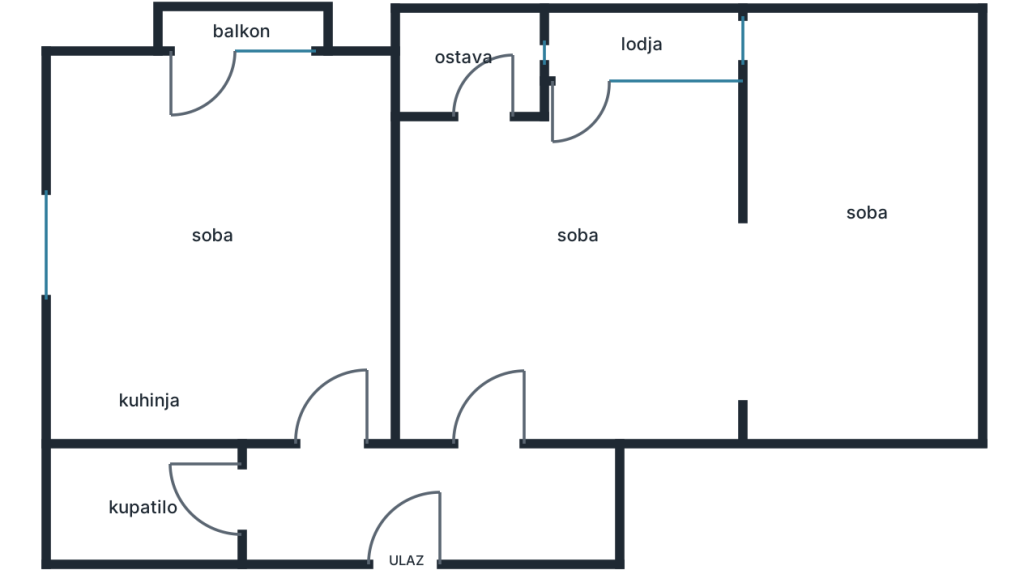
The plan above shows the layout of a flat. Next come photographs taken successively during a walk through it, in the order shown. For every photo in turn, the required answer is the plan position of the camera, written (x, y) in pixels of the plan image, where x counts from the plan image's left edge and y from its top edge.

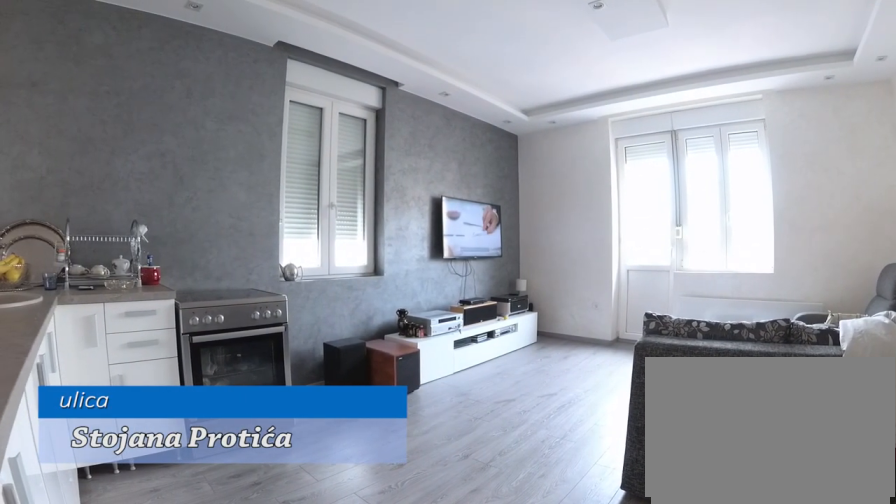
(356, 390)
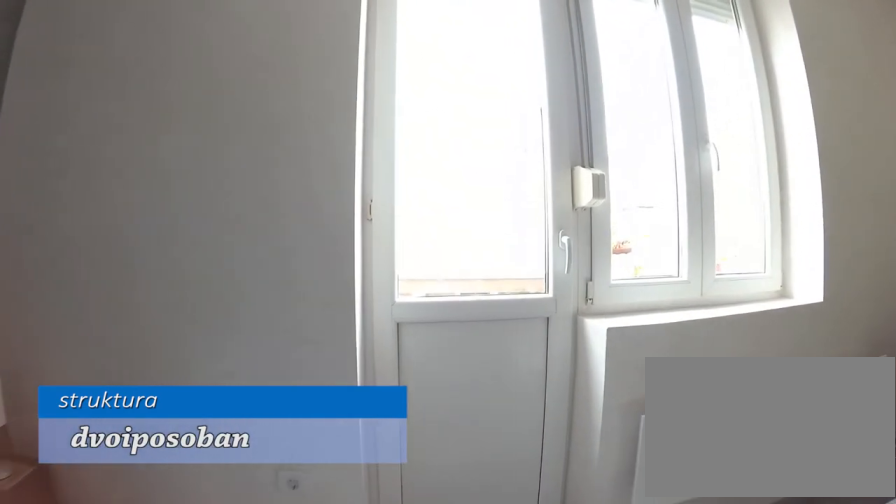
(183, 183)
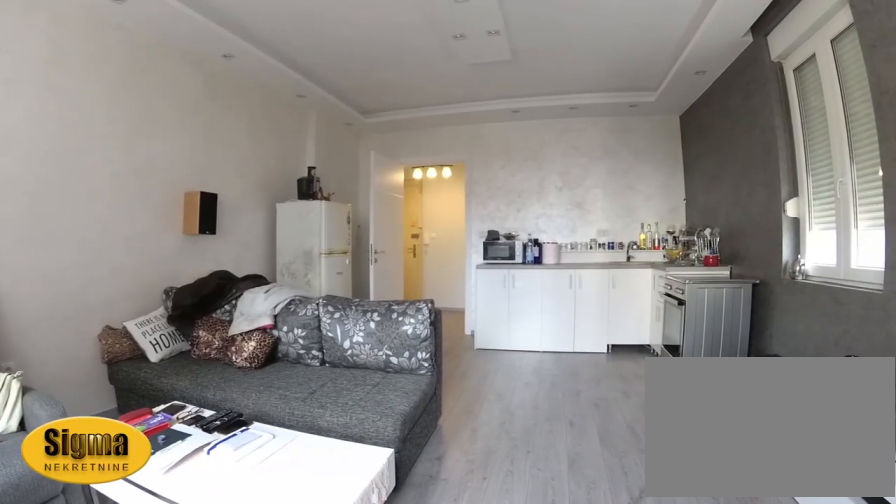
(252, 82)
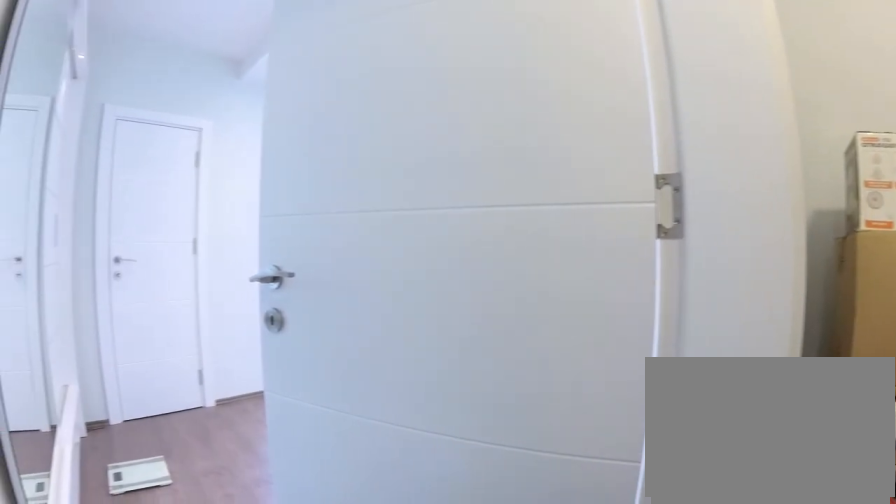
(474, 502)
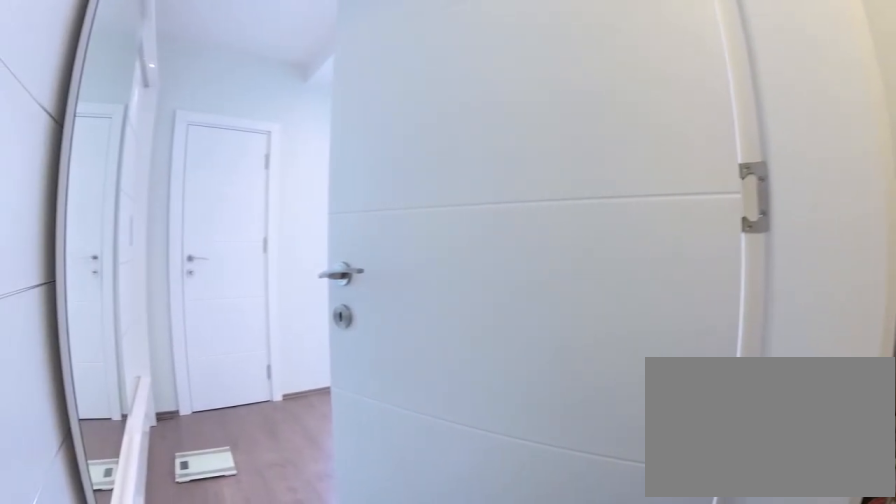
(479, 500)
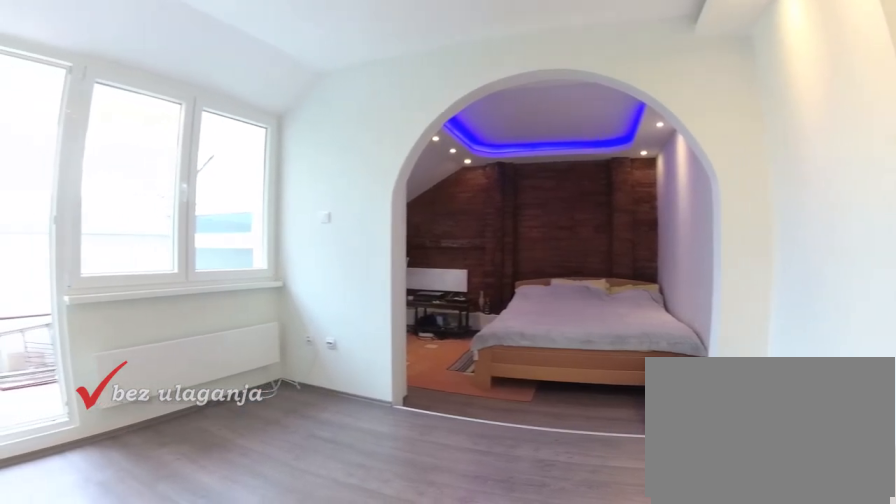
(563, 304)
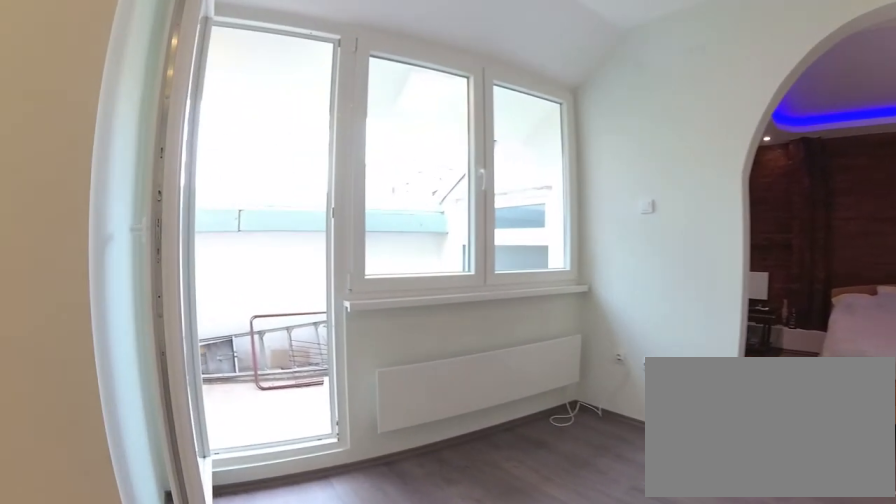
(576, 273)
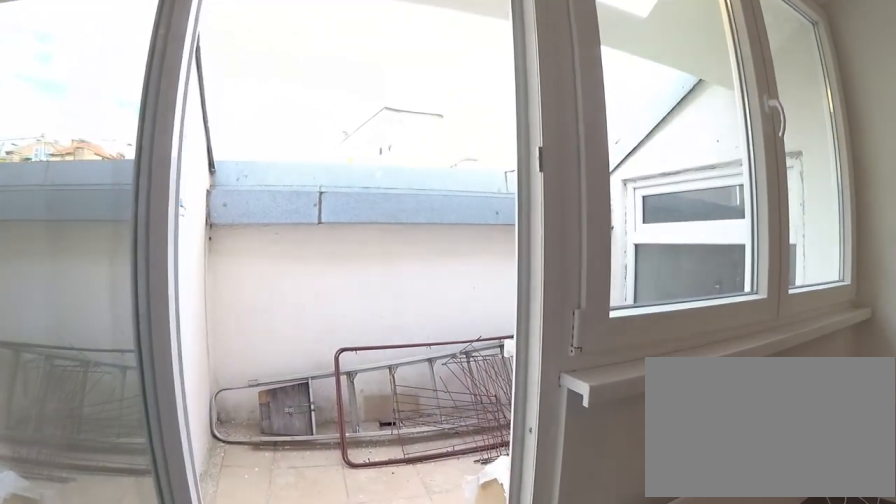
(581, 171)
